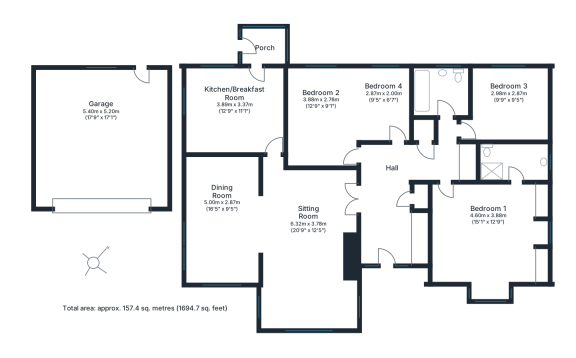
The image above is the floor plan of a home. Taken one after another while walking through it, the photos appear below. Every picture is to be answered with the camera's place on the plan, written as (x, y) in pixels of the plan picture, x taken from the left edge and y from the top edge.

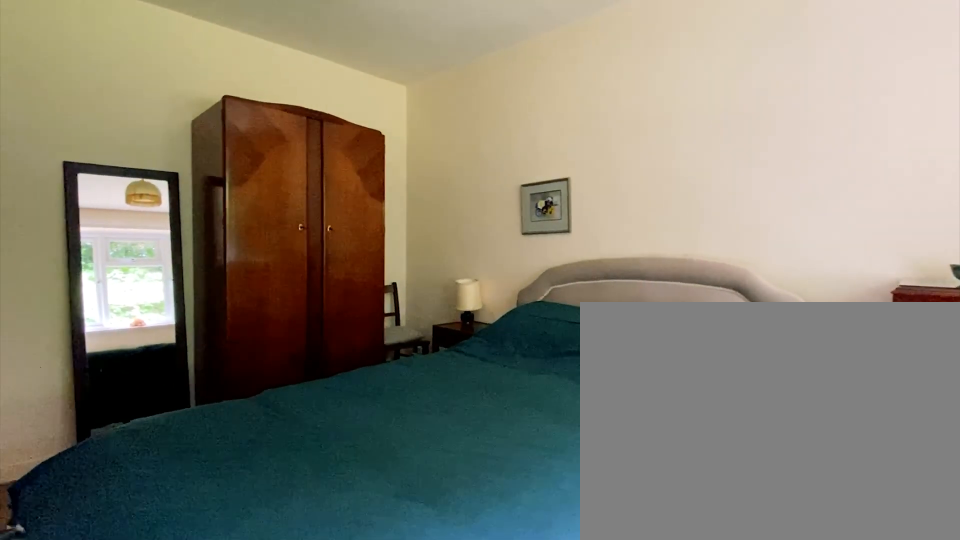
(320, 134)
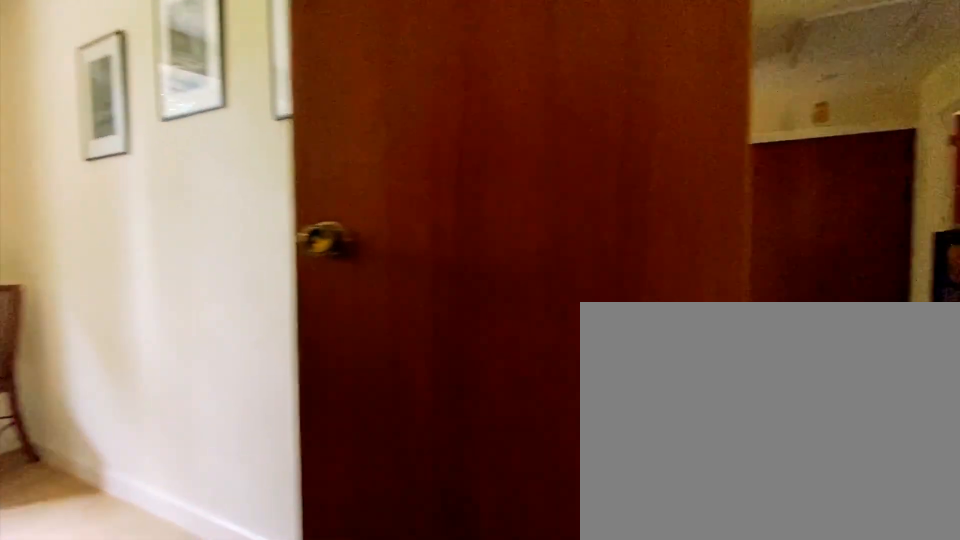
(340, 146)
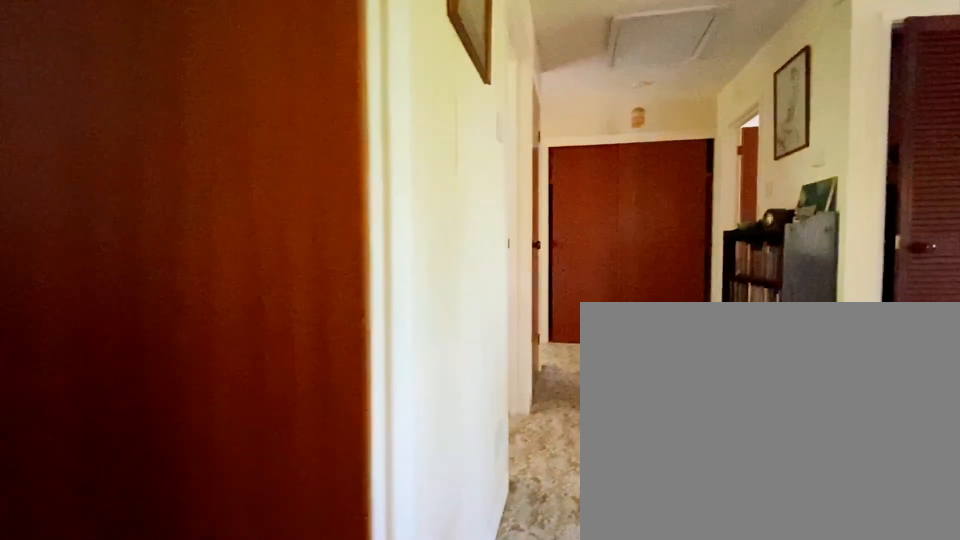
(349, 153)
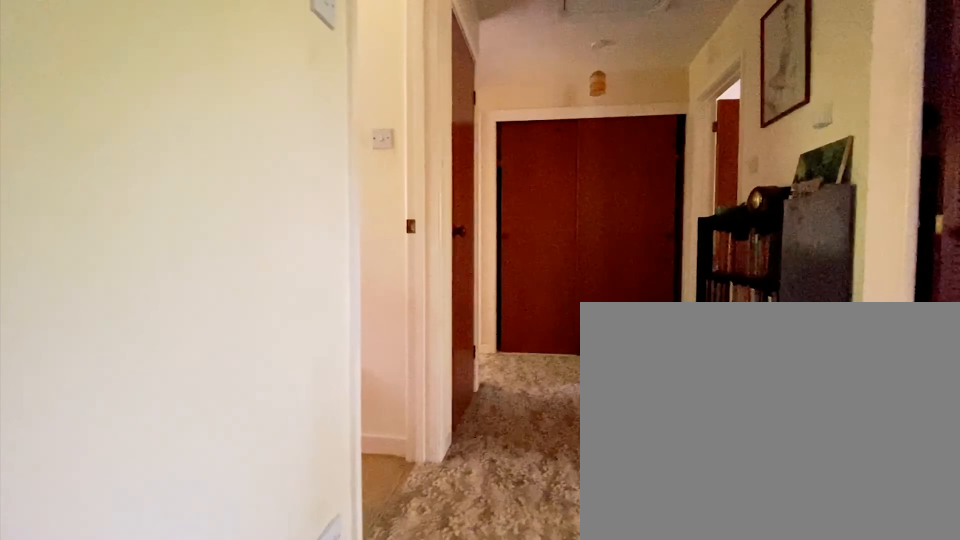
(365, 156)
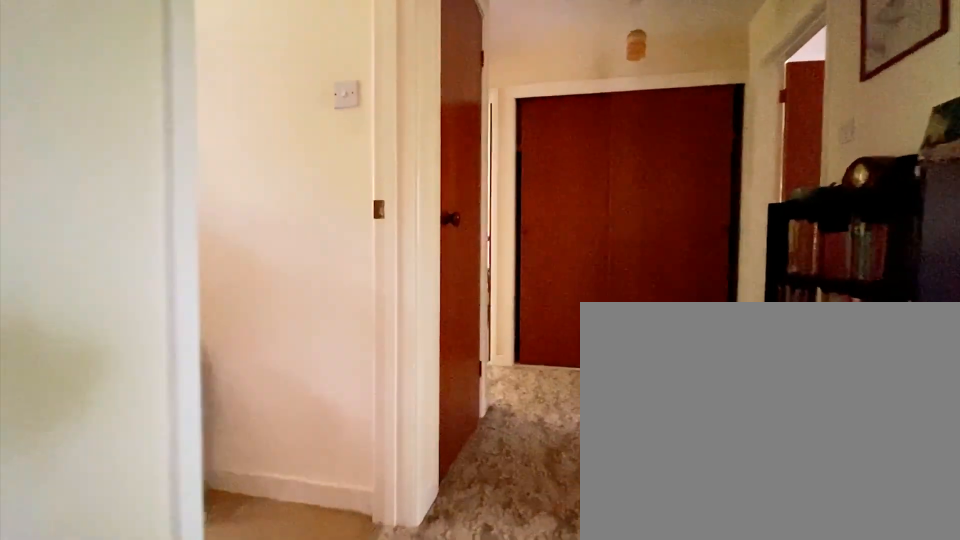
(375, 156)
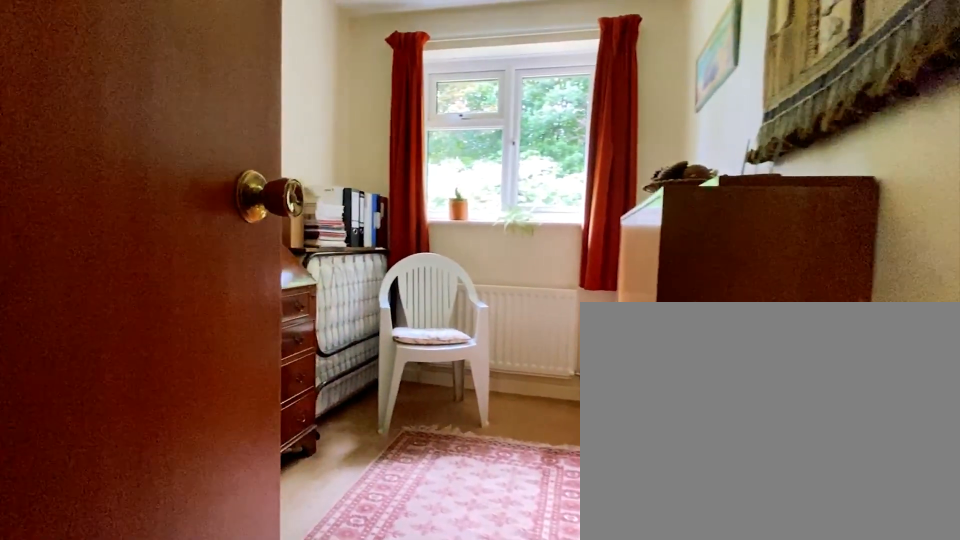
(389, 132)
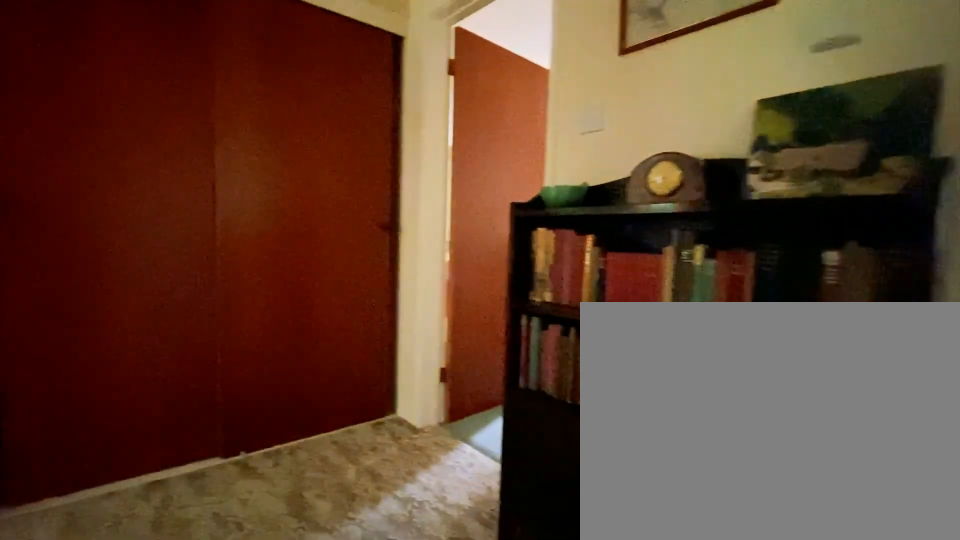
(401, 155)
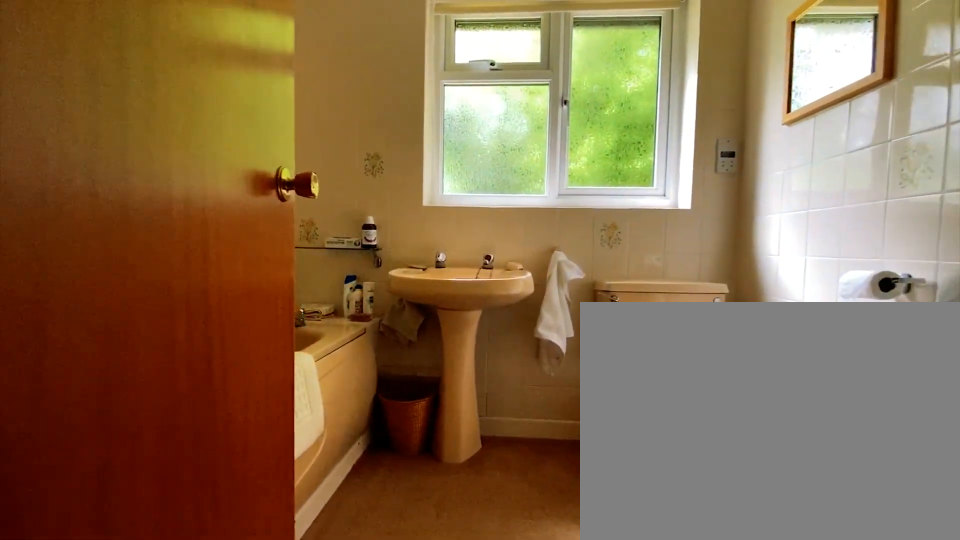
(447, 118)
